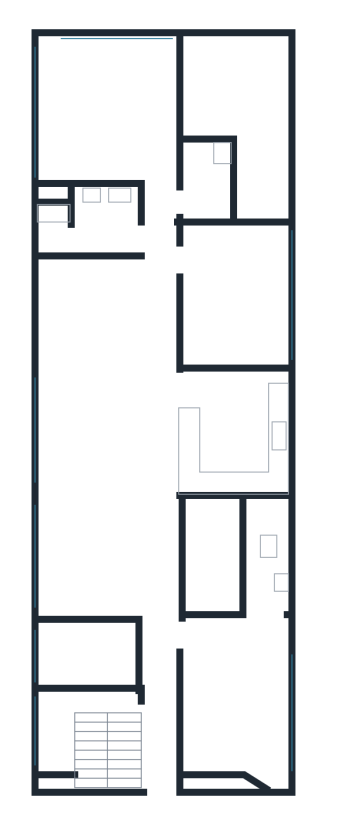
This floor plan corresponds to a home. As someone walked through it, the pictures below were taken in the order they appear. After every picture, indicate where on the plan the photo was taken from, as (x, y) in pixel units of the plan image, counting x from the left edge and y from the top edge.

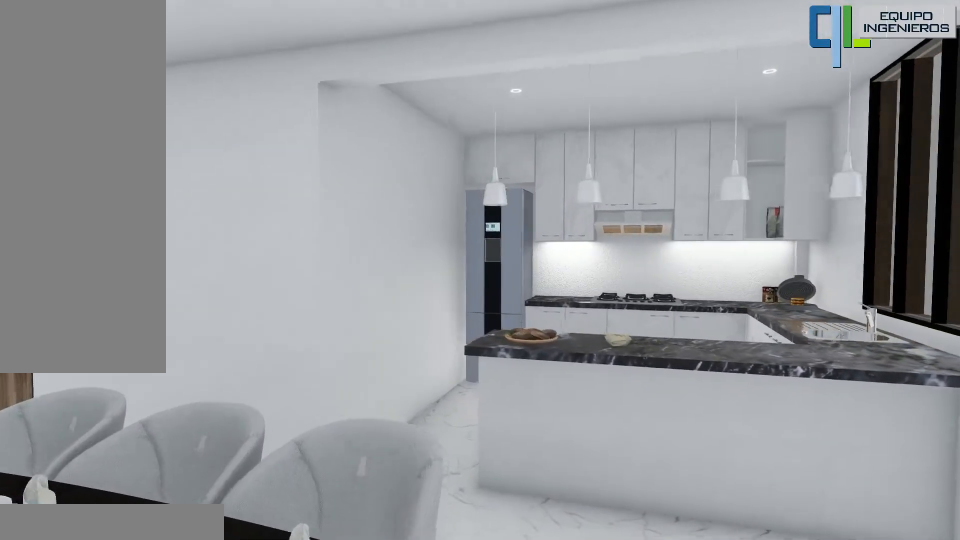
(144, 459)
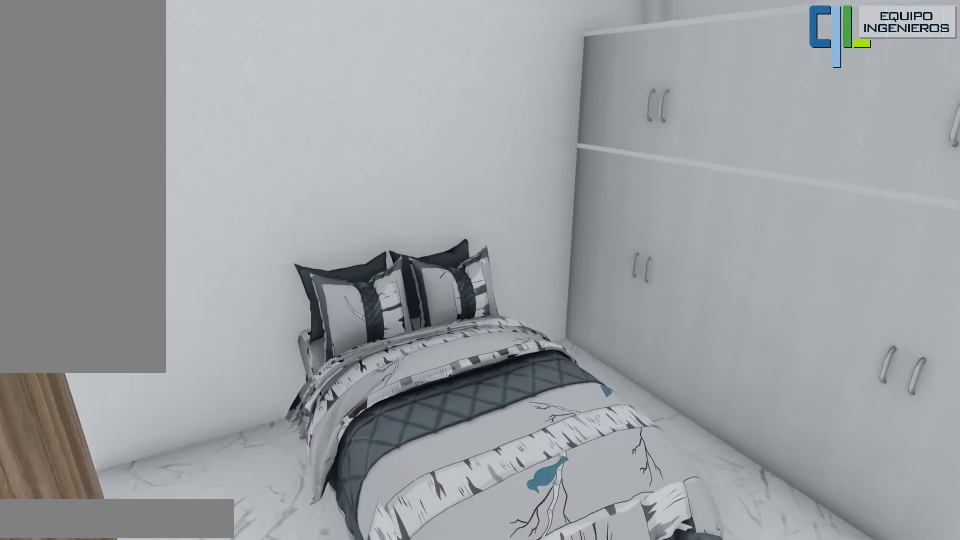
(204, 299)
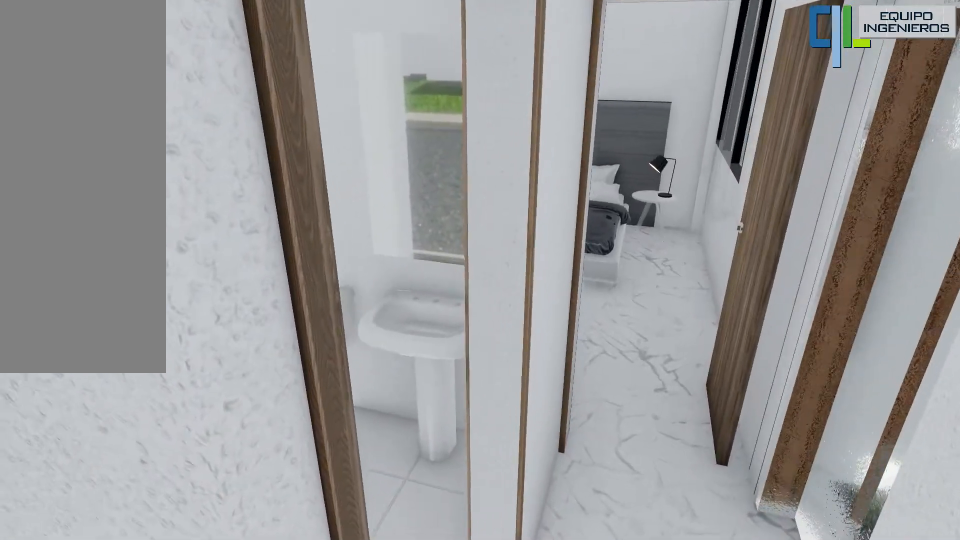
(157, 244)
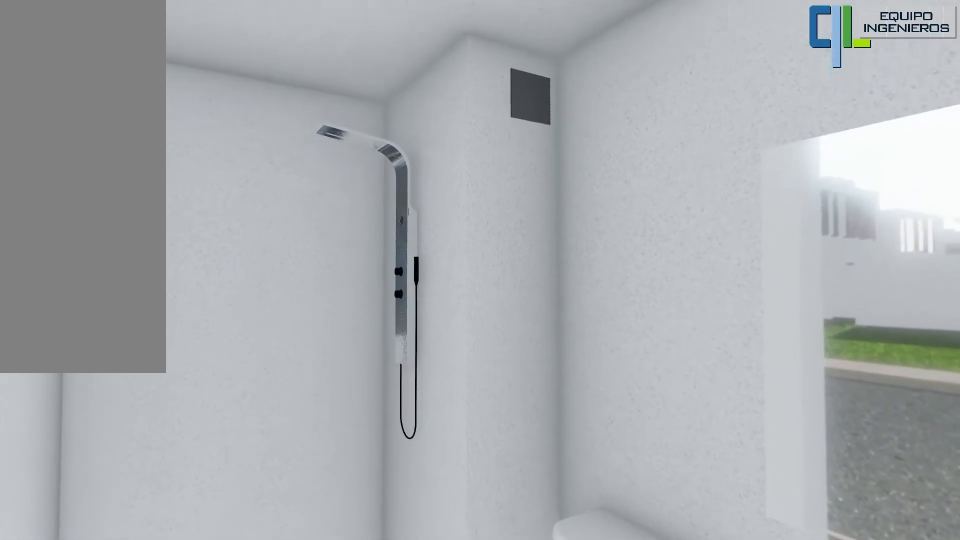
(124, 233)
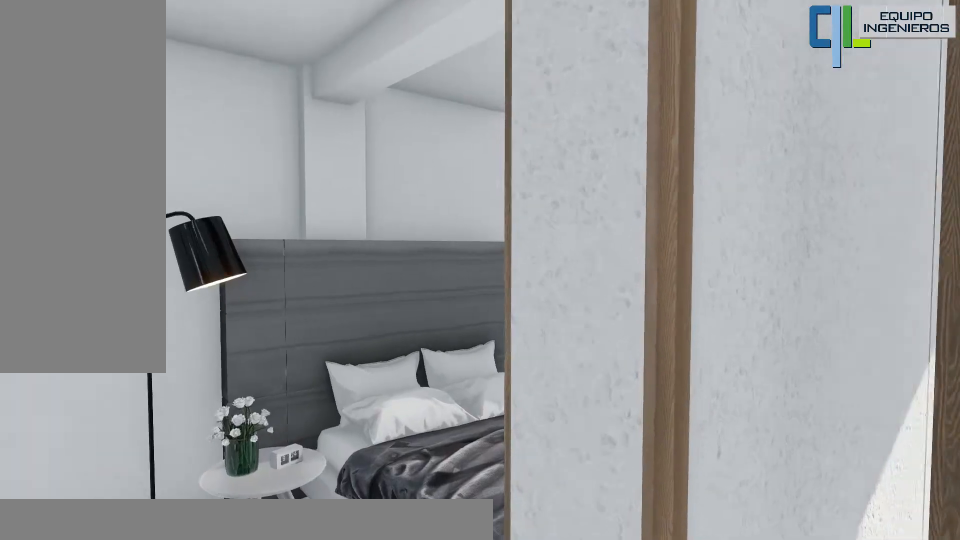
(188, 636)
